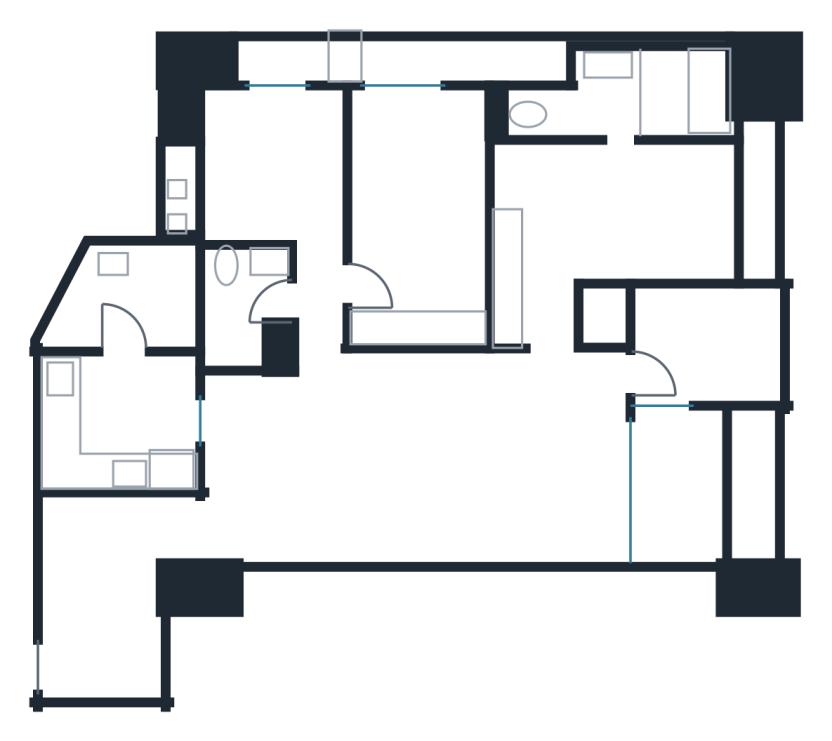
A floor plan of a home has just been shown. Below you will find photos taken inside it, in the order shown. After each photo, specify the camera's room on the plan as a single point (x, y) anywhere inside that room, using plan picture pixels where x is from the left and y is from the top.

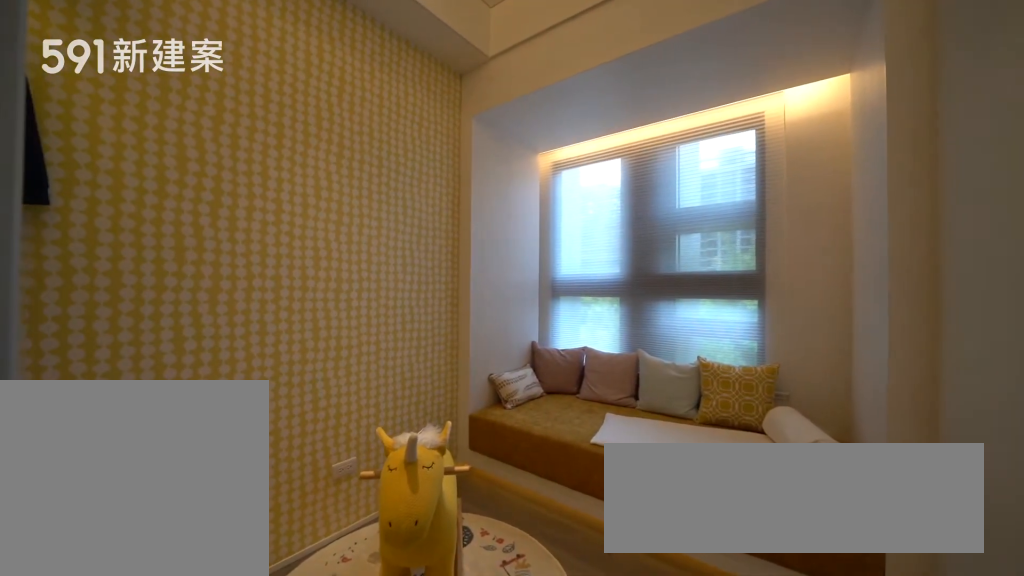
(703, 340)
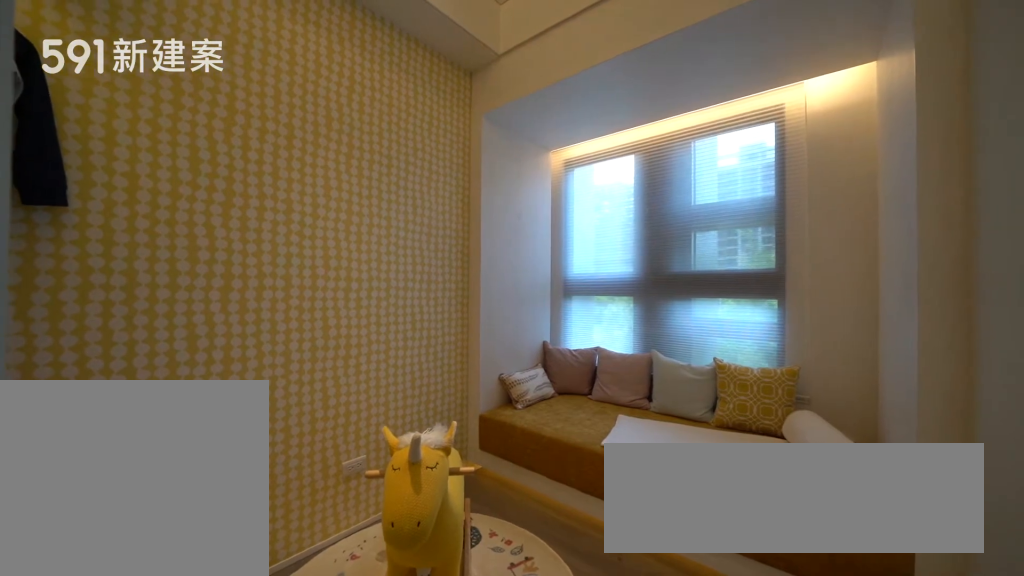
(703, 340)
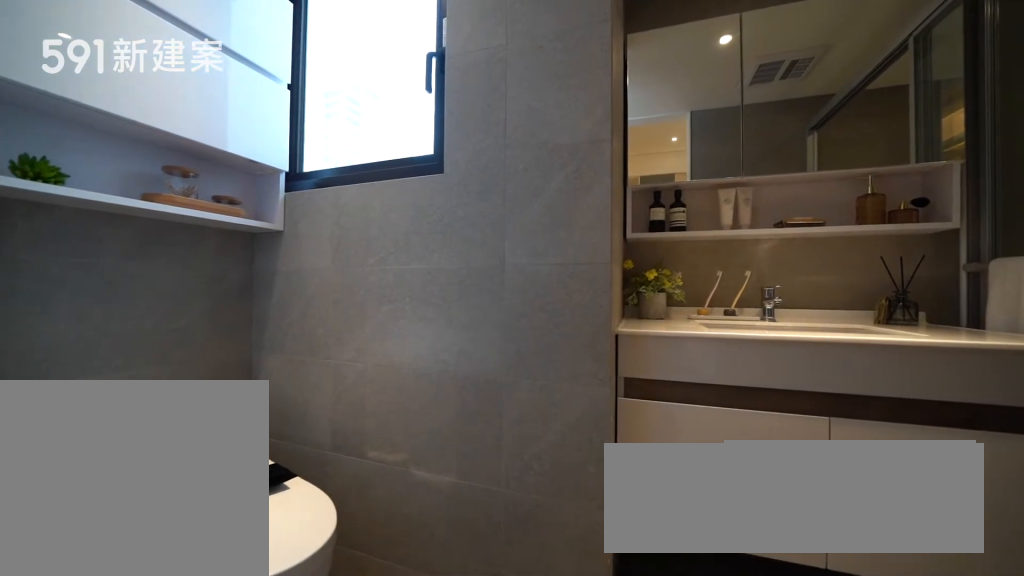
(624, 93)
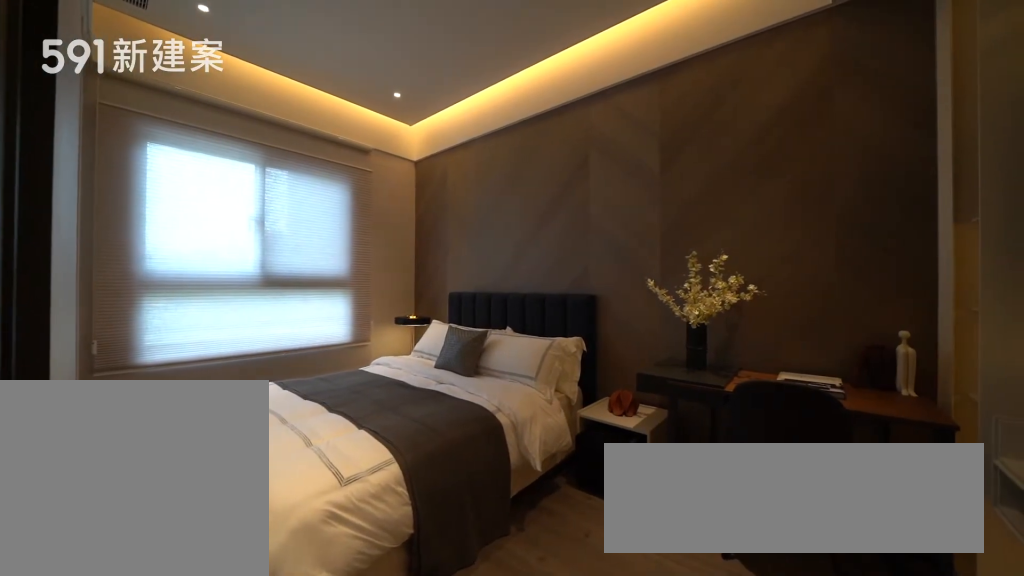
(421, 207)
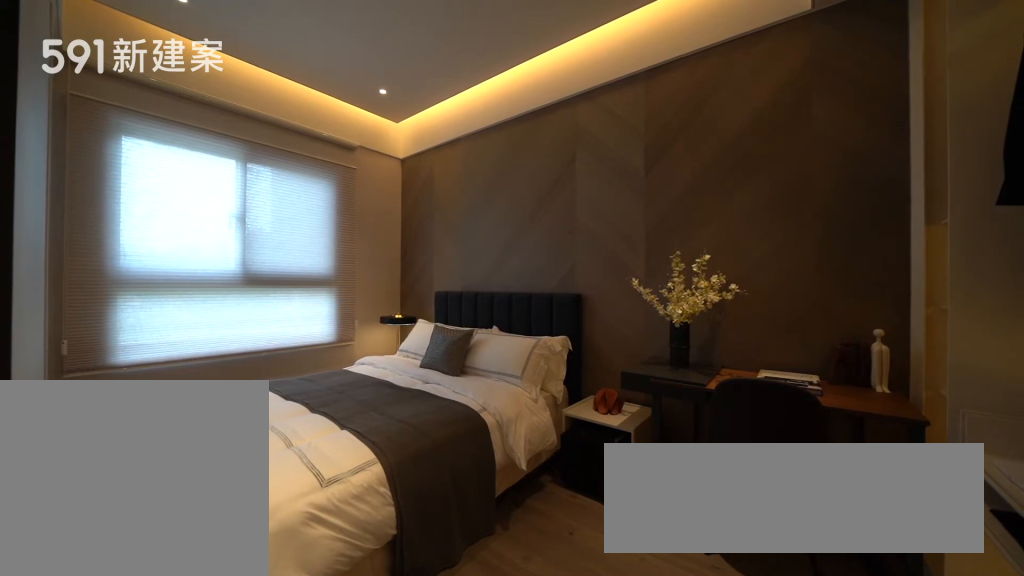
(421, 207)
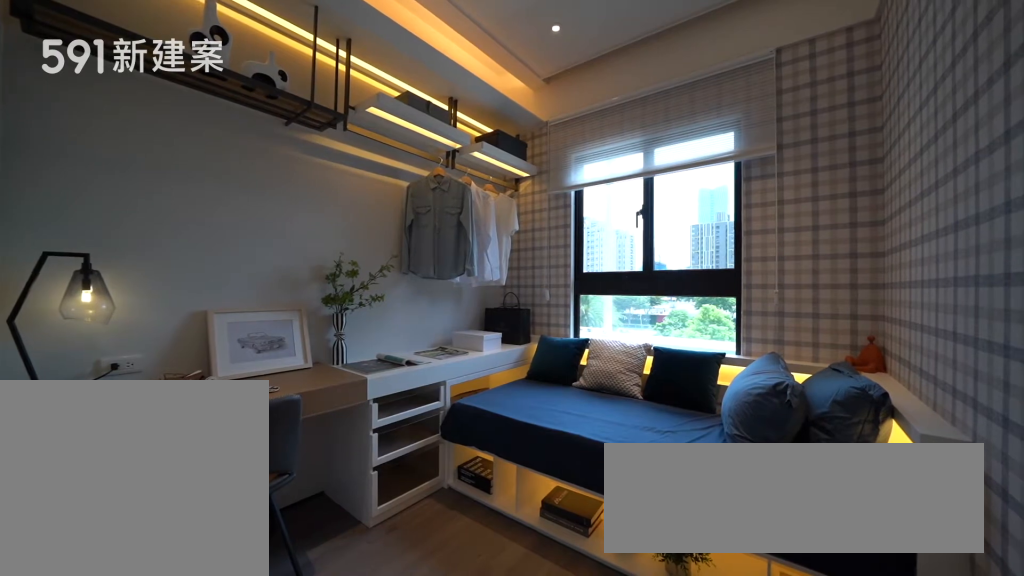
(276, 165)
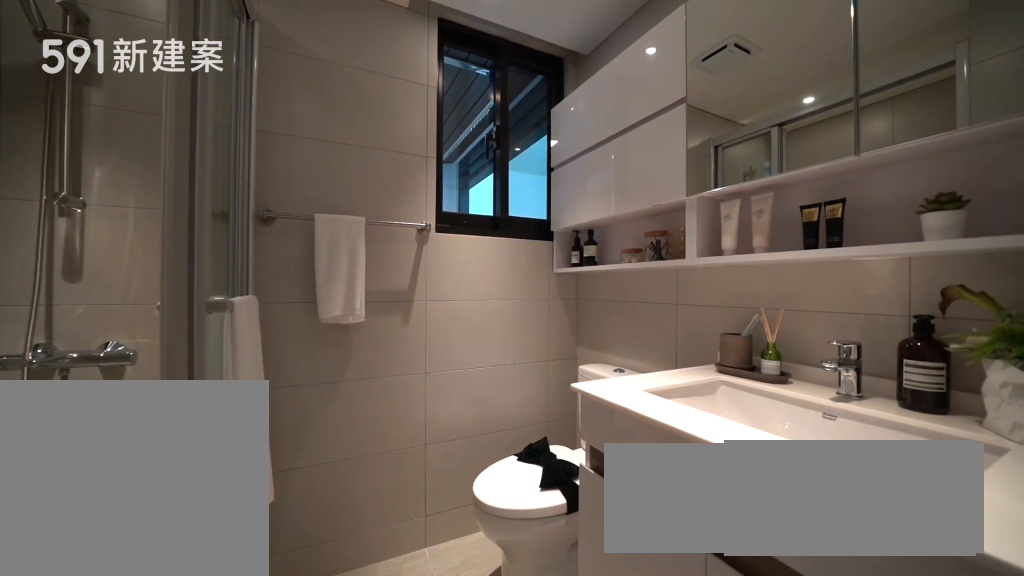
(245, 305)
